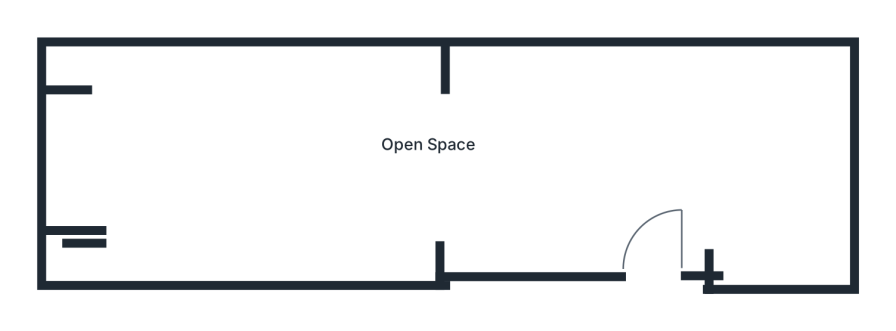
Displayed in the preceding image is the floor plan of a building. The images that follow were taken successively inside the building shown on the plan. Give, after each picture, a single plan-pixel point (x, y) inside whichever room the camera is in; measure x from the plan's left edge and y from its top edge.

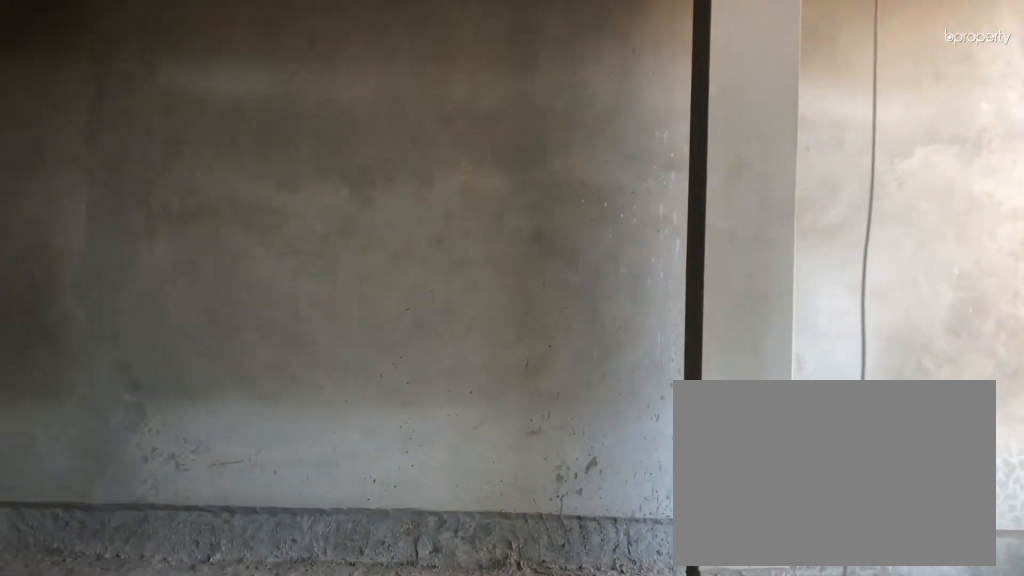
(654, 243)
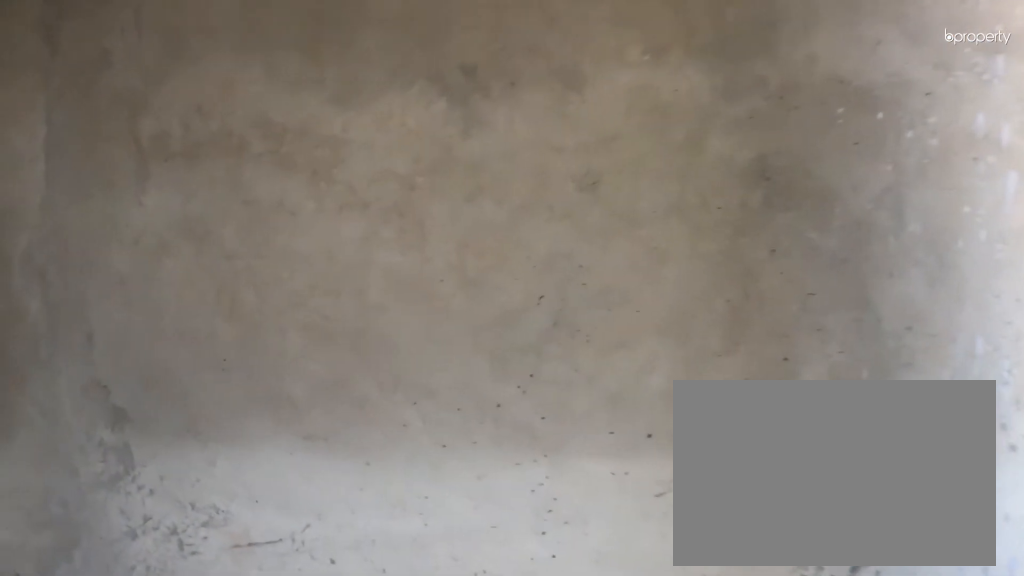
(654, 243)
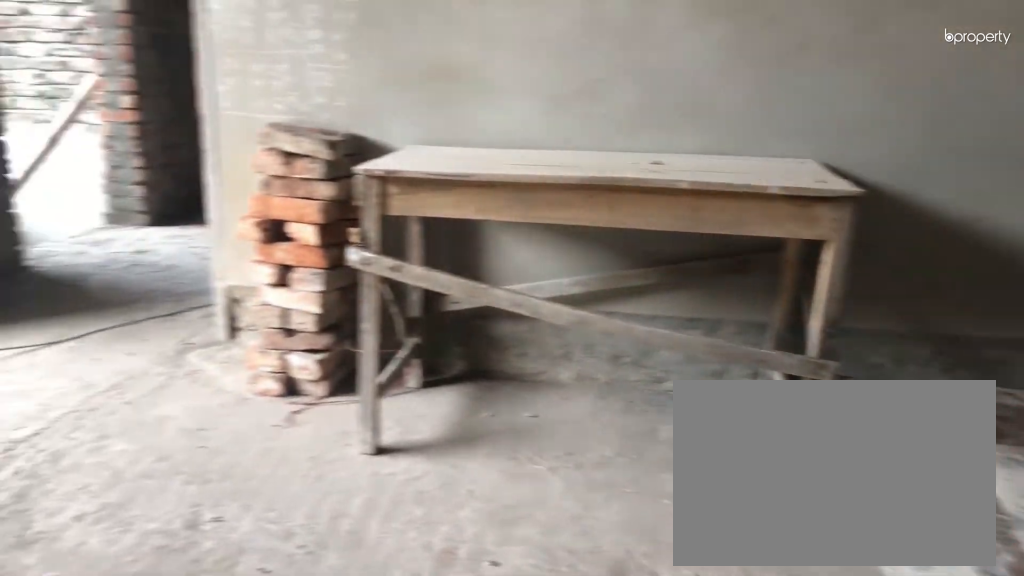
(433, 158)
